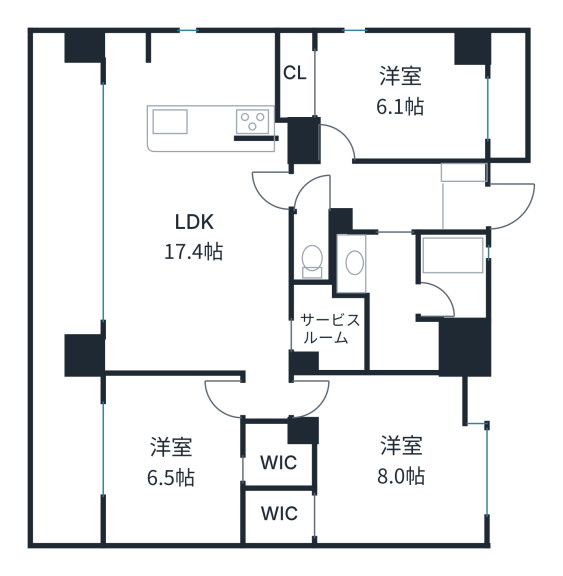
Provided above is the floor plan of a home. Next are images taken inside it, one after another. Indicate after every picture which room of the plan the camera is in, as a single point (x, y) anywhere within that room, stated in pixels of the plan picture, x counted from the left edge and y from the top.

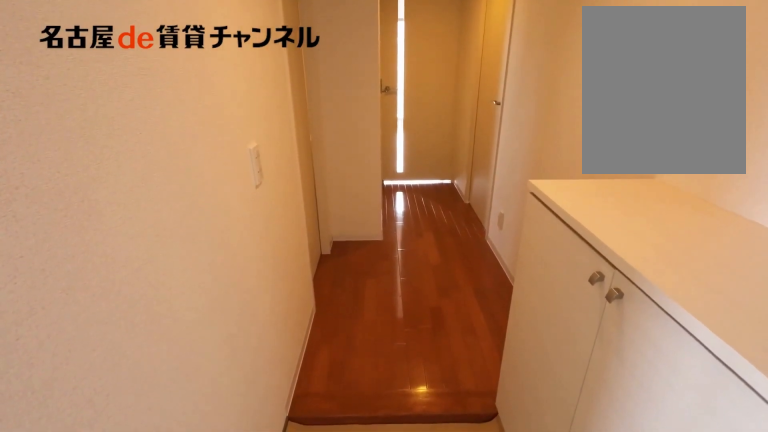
(461, 198)
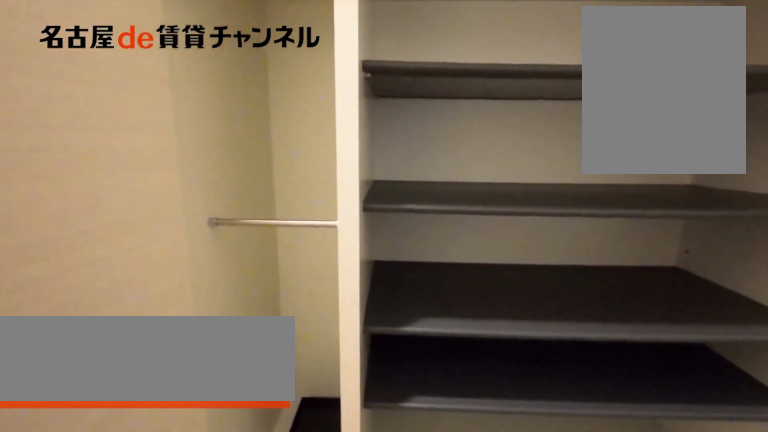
(461, 198)
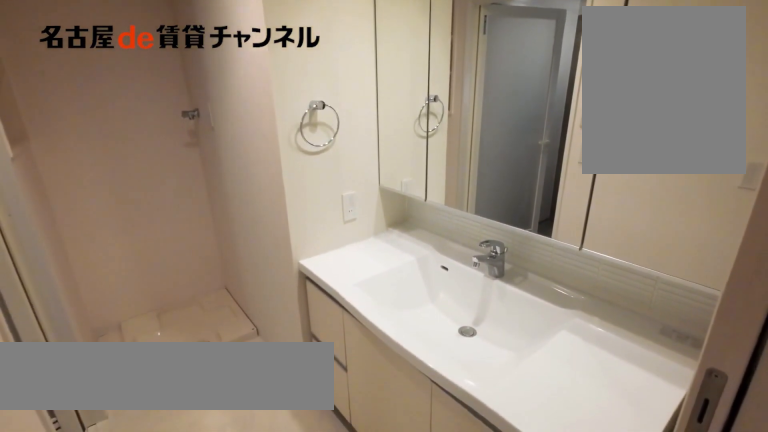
(389, 299)
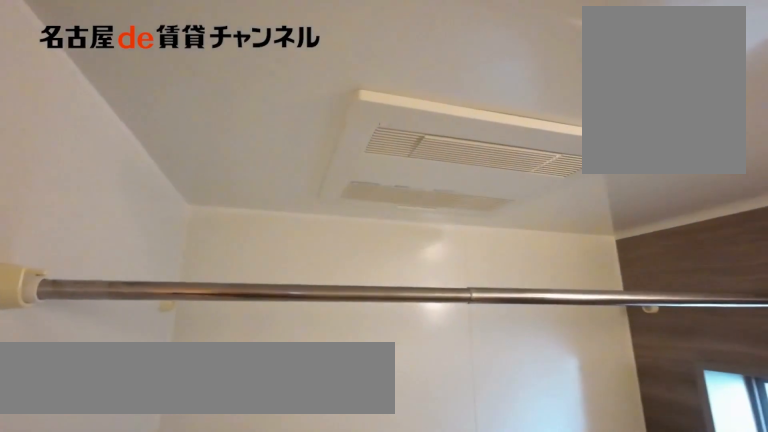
(450, 275)
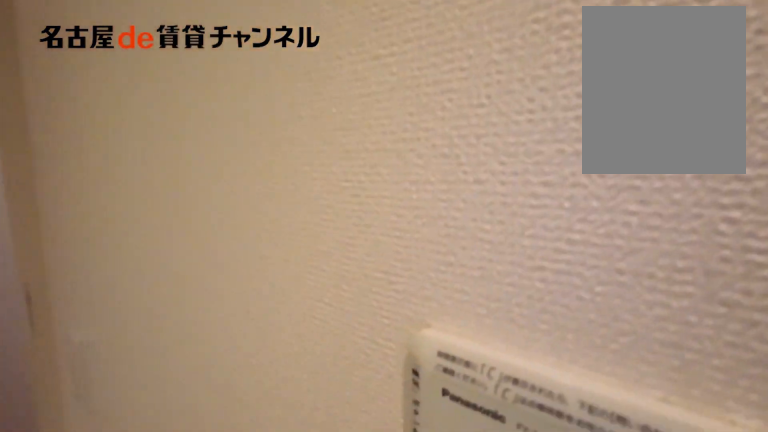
(450, 275)
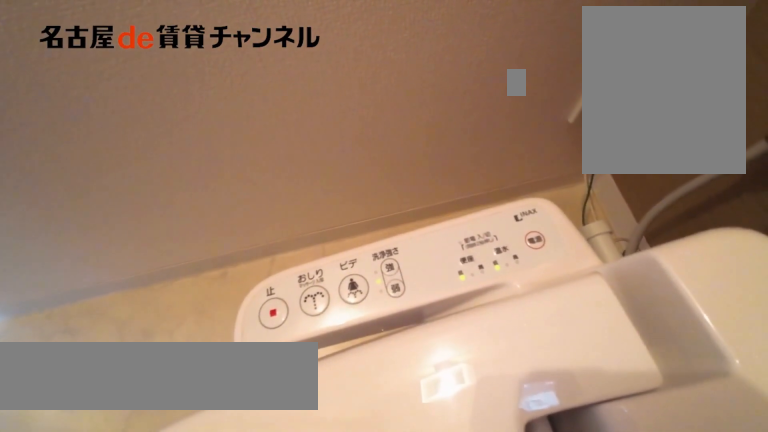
(311, 246)
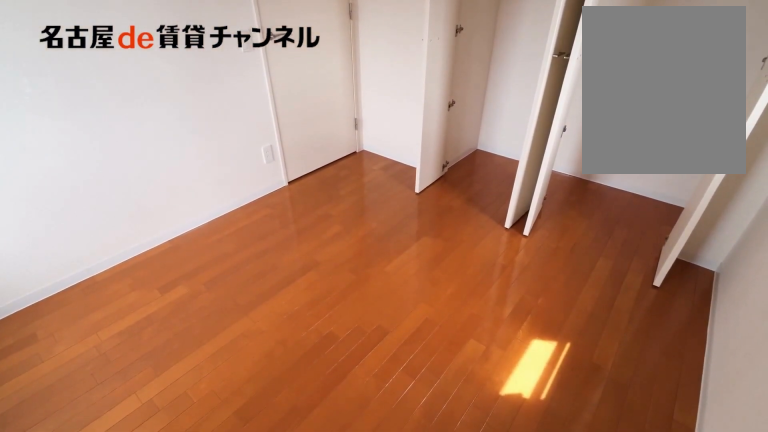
(381, 95)
